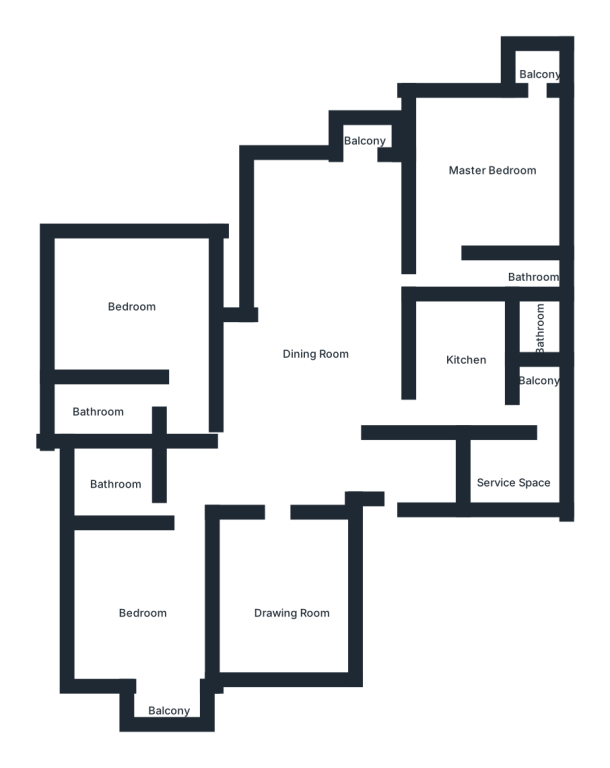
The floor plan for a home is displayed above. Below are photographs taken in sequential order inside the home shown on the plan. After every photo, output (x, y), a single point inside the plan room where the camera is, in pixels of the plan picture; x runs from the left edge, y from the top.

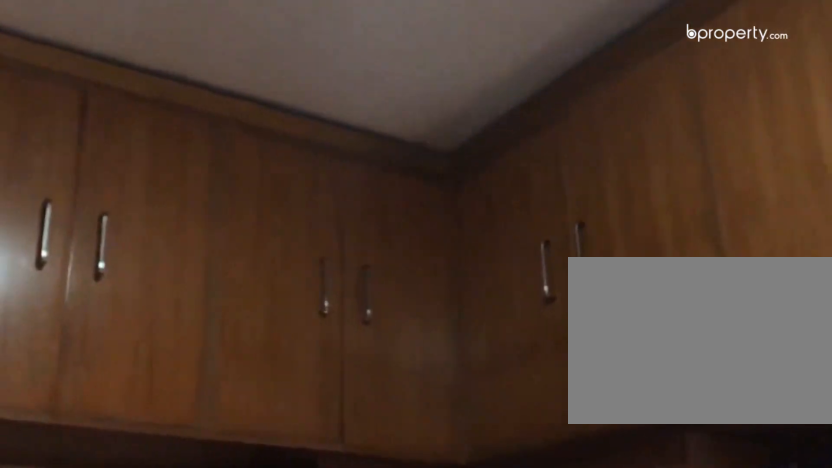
(459, 366)
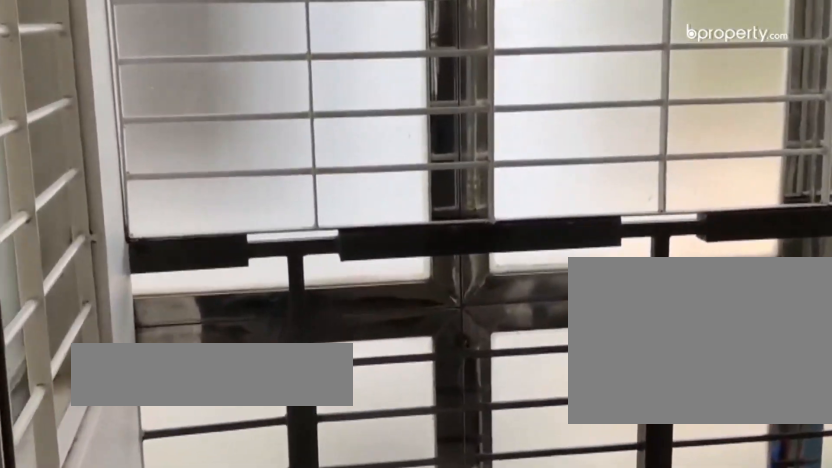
(159, 706)
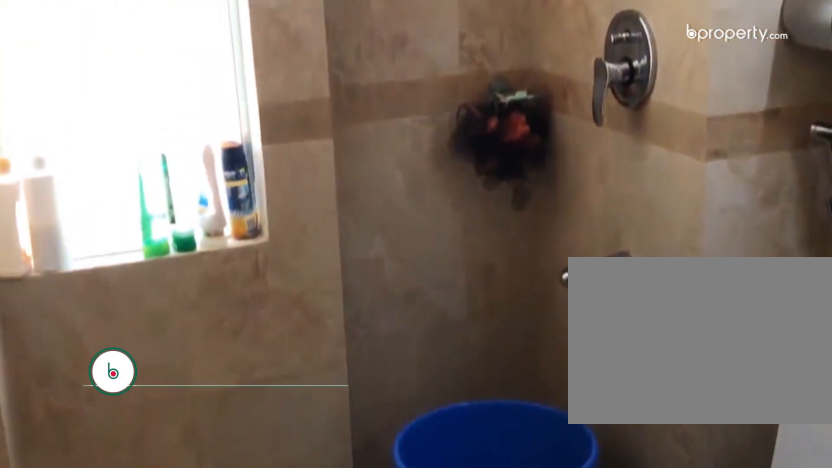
(122, 494)
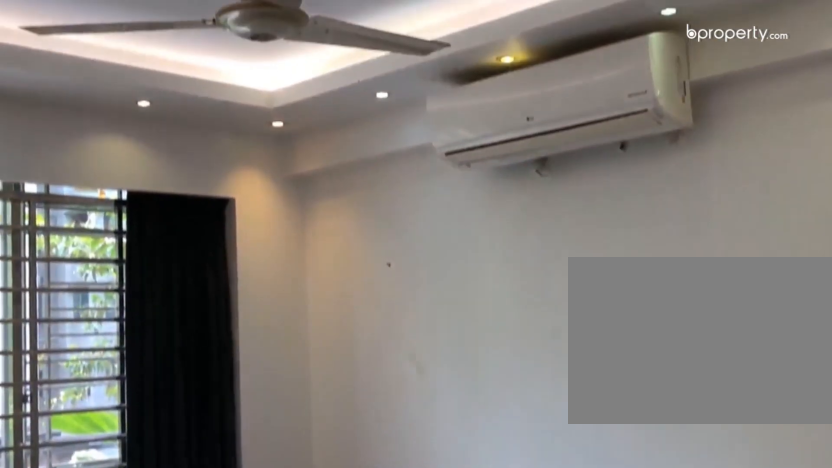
(466, 184)
